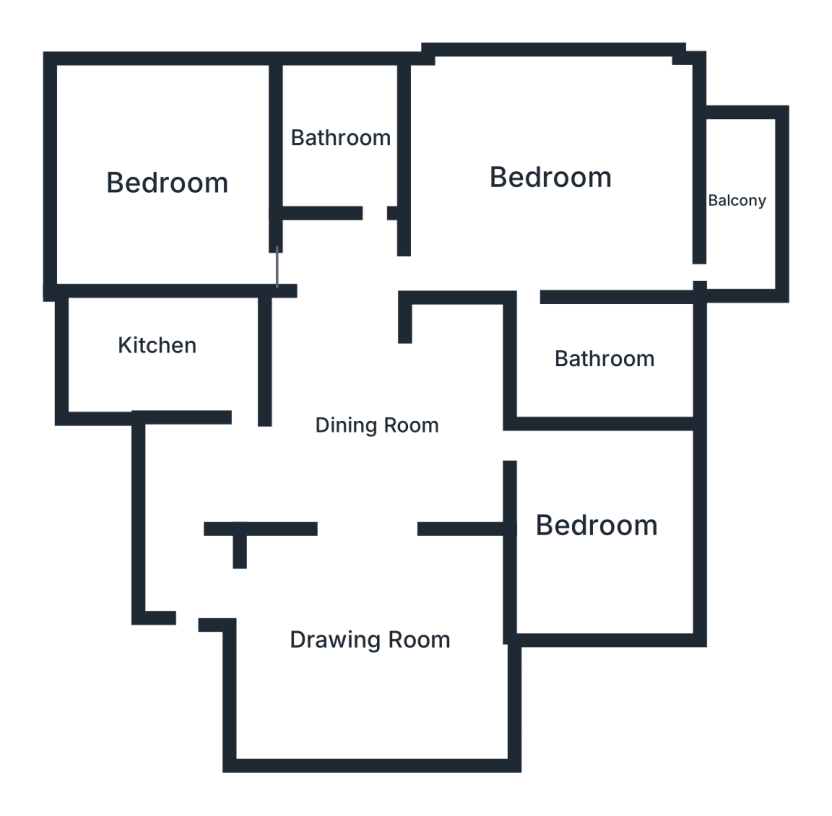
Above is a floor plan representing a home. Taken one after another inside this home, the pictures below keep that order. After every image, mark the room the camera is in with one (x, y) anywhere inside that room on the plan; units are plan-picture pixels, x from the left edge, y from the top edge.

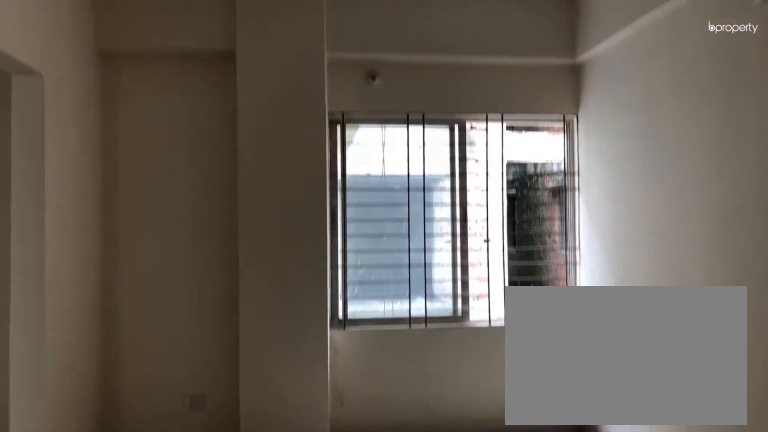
(384, 654)
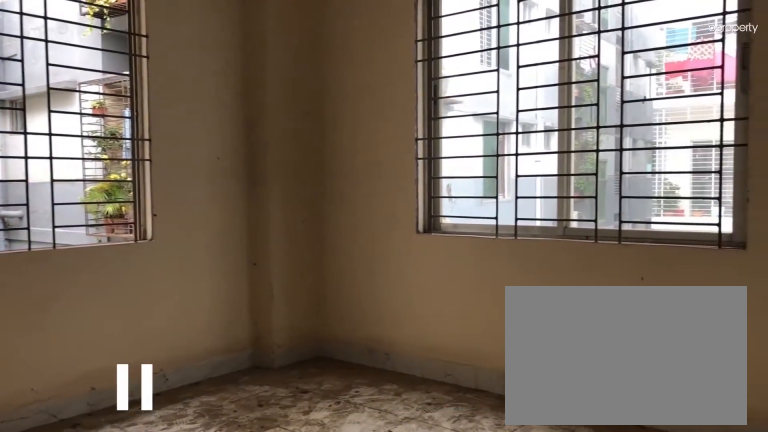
(163, 185)
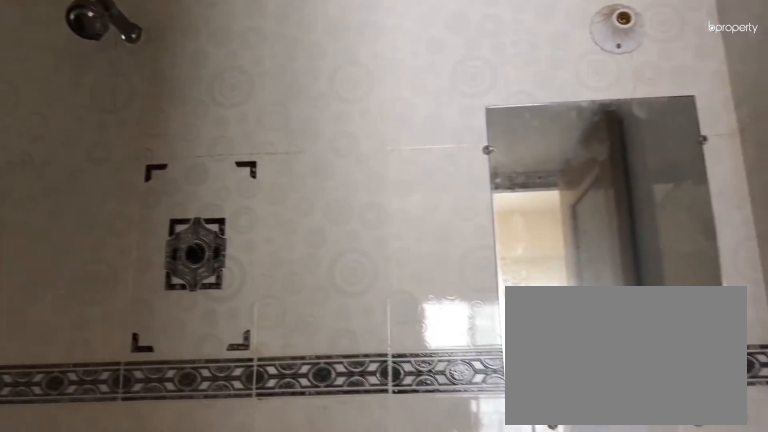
(598, 357)
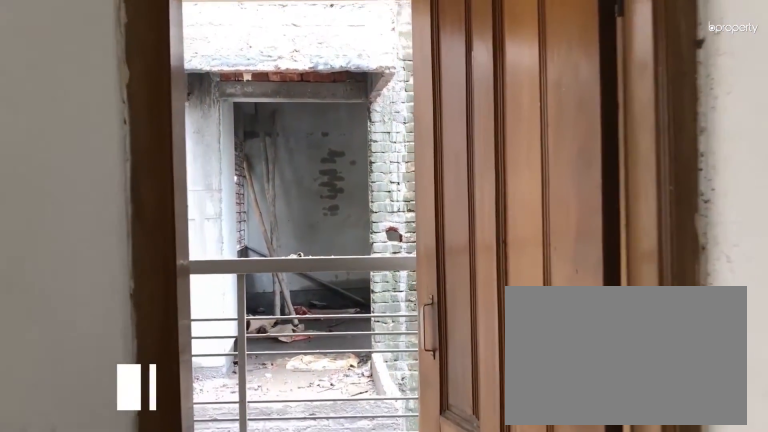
(738, 199)
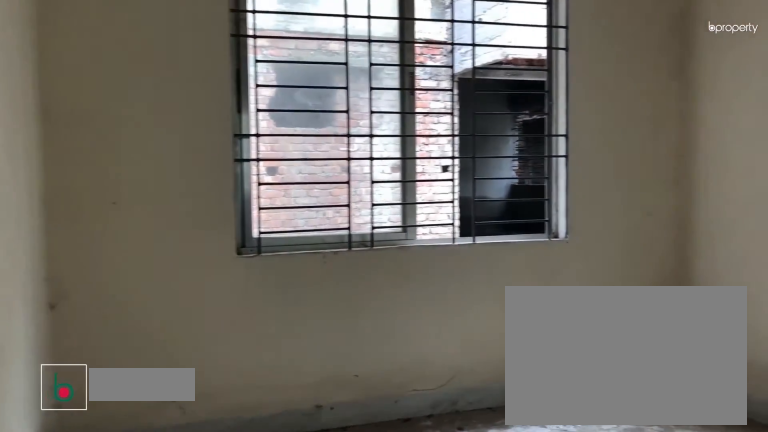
(595, 521)
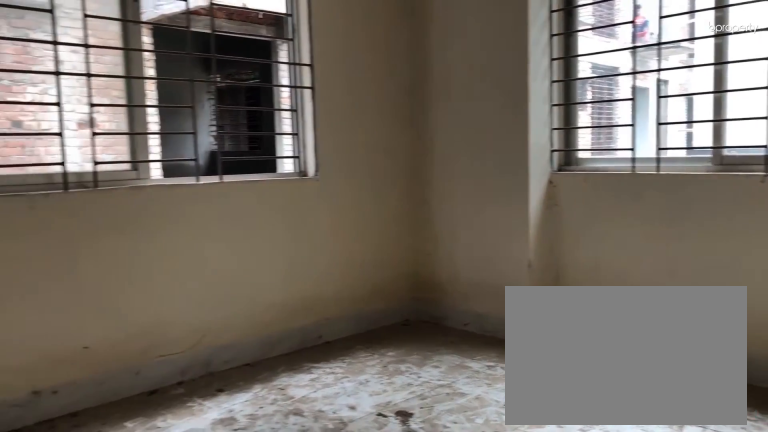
(595, 521)
